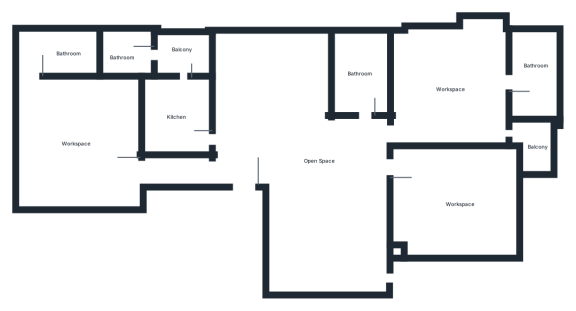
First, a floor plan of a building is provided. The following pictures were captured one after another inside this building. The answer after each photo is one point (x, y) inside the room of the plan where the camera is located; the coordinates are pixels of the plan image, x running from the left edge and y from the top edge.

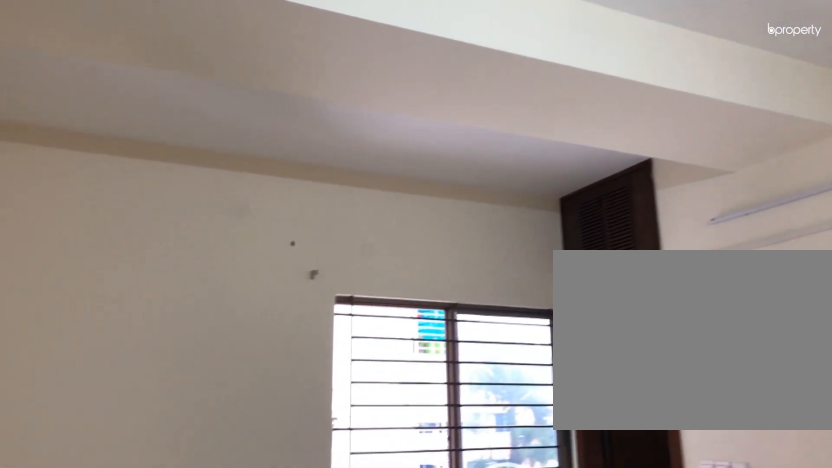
(79, 142)
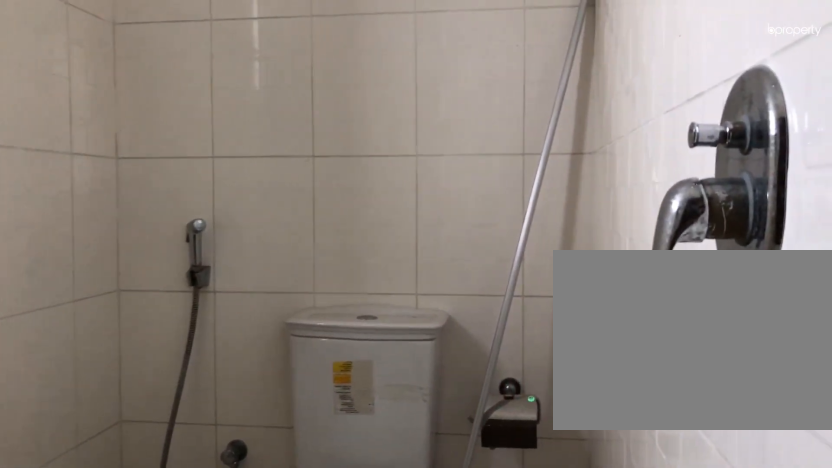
(59, 52)
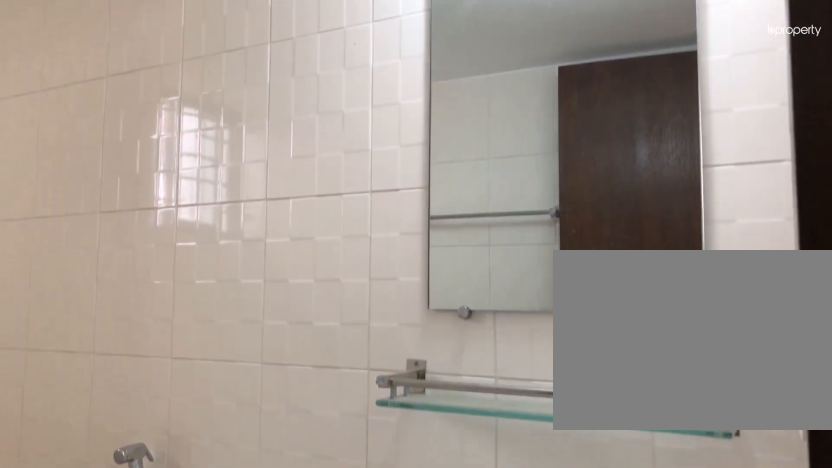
(362, 83)
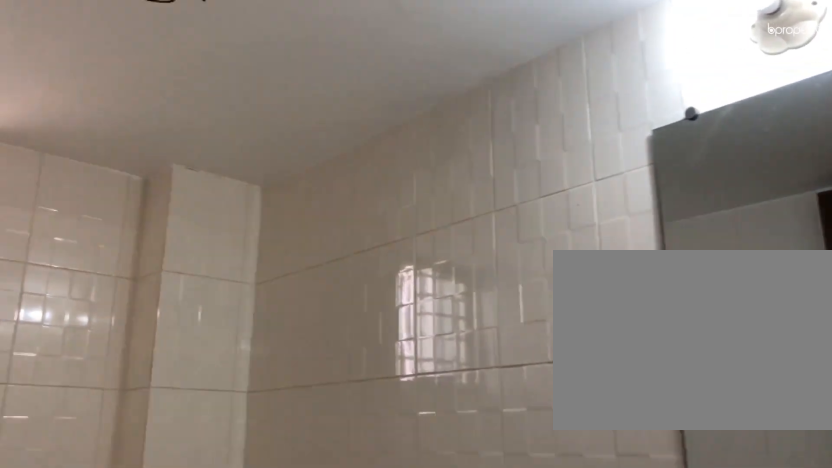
(362, 83)
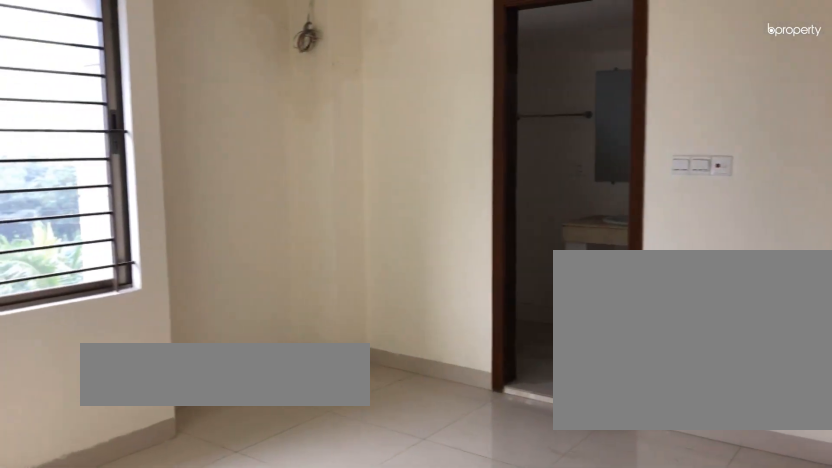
(446, 91)
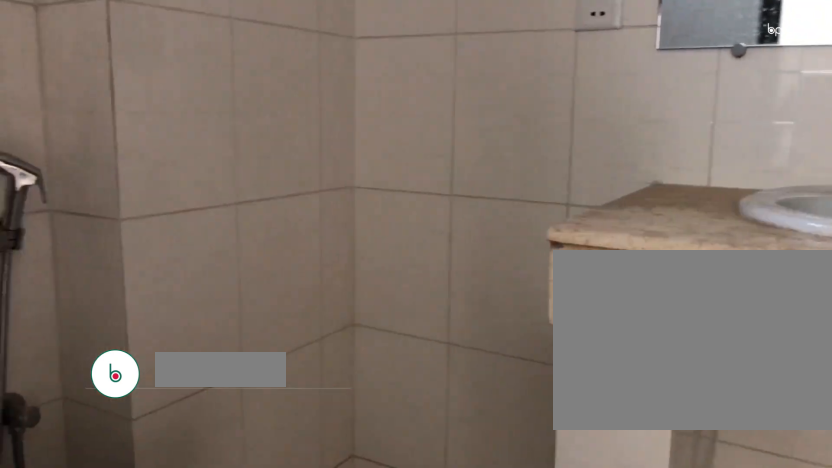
(531, 81)
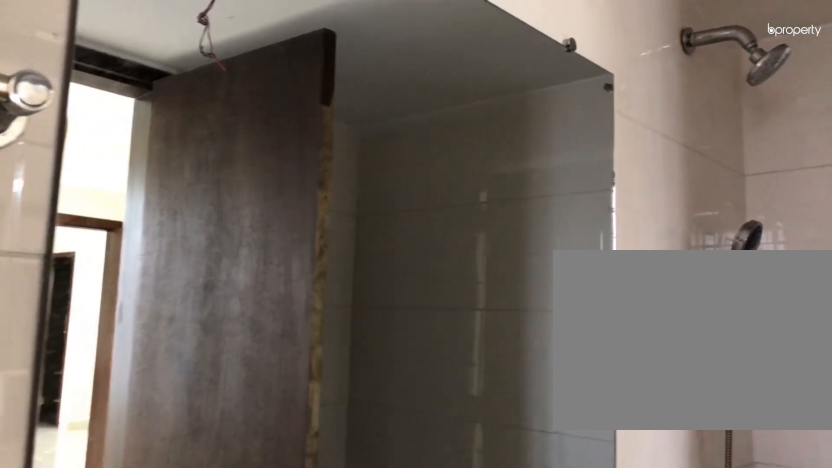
(531, 81)
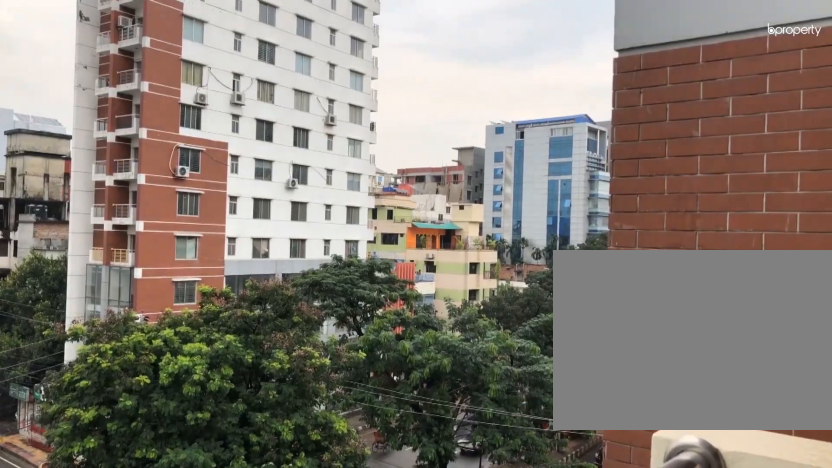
(537, 146)
